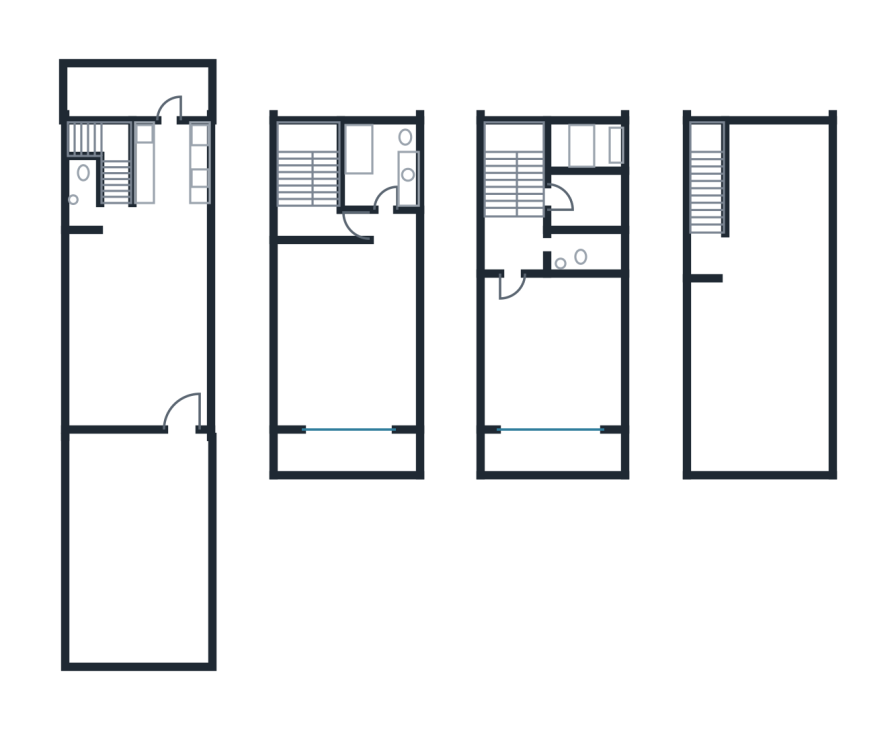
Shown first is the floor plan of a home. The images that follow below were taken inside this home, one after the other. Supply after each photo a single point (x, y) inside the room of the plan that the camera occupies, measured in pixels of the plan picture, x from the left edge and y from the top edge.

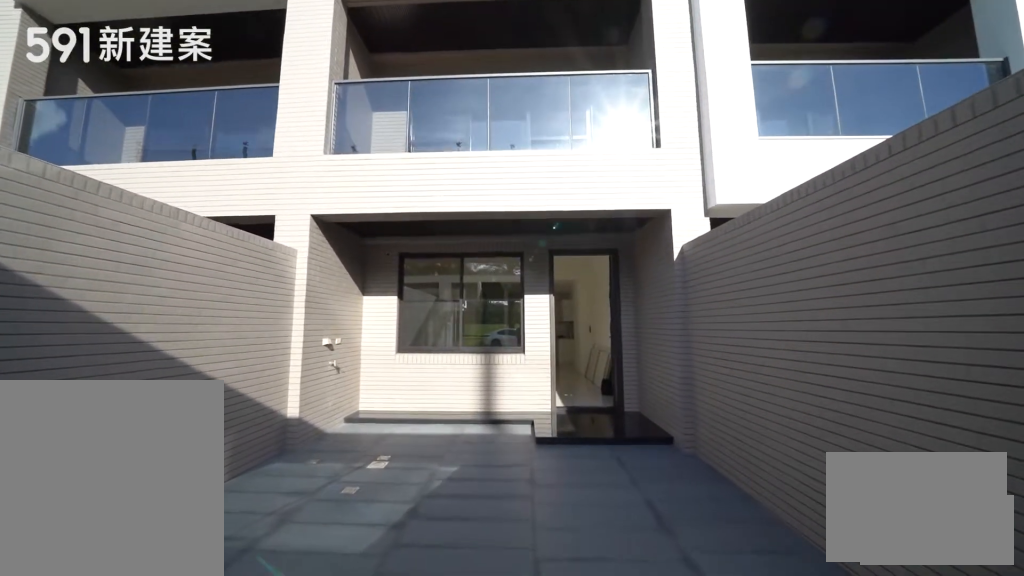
(133, 551)
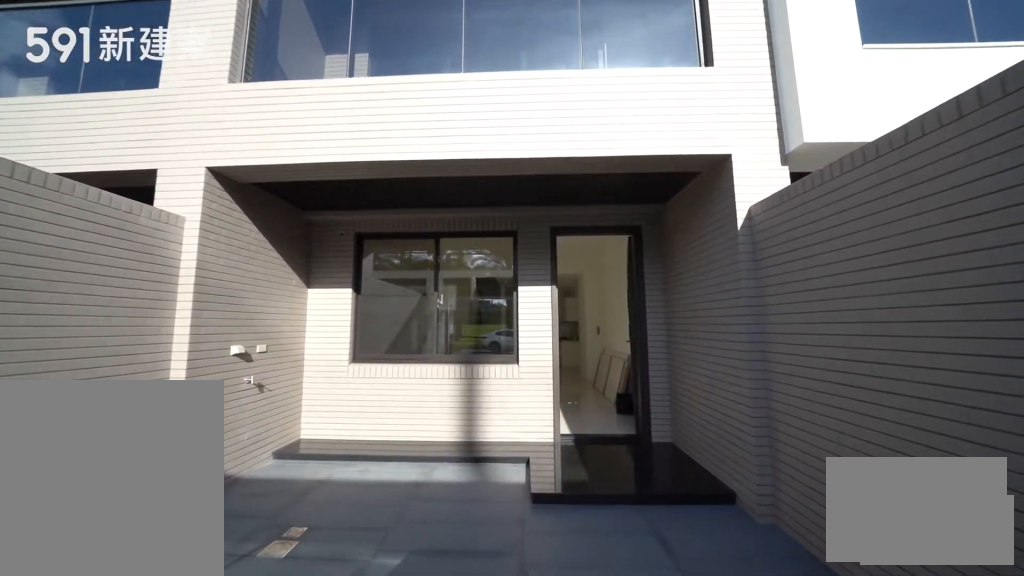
(133, 551)
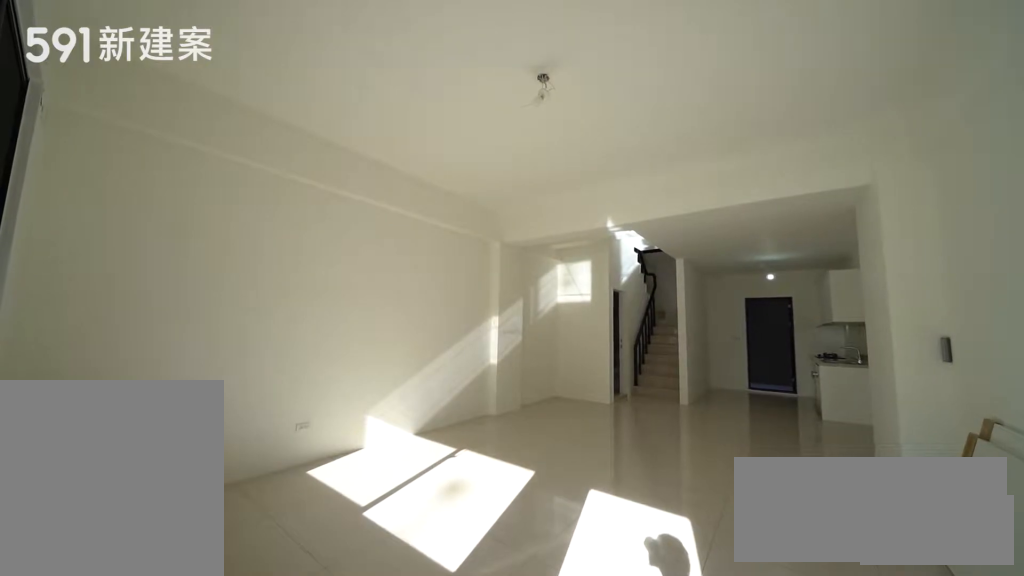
(137, 330)
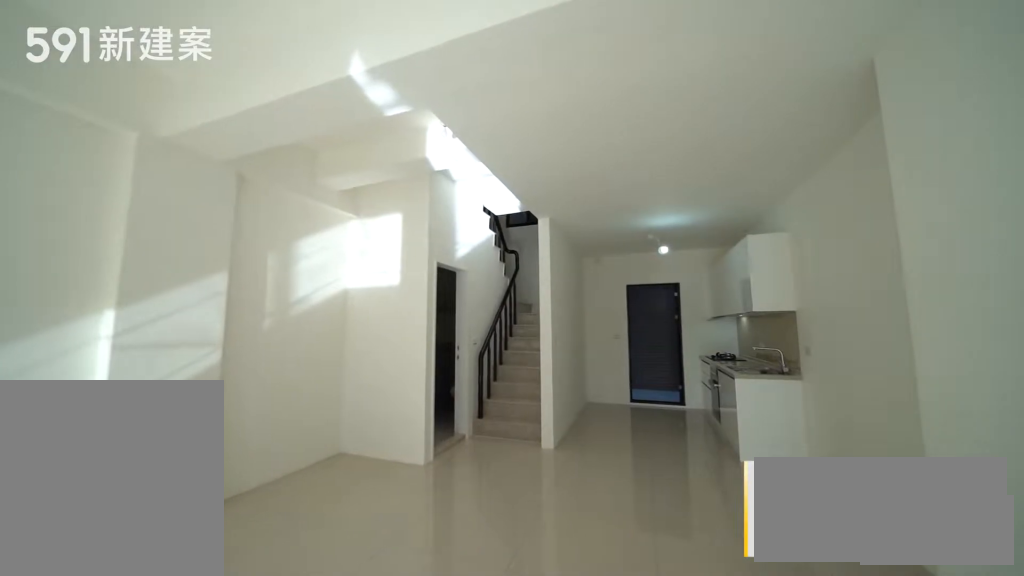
(137, 330)
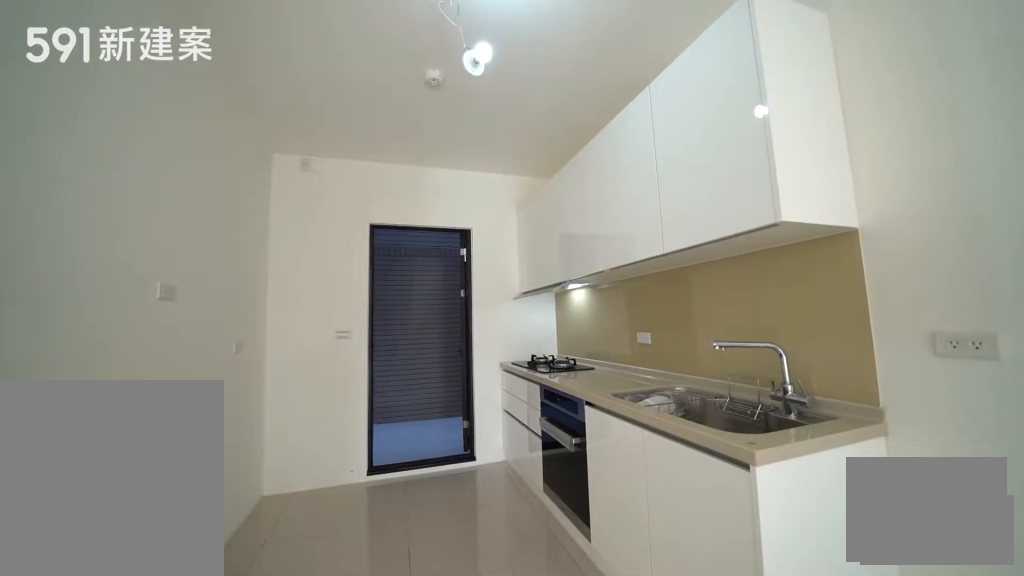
(169, 167)
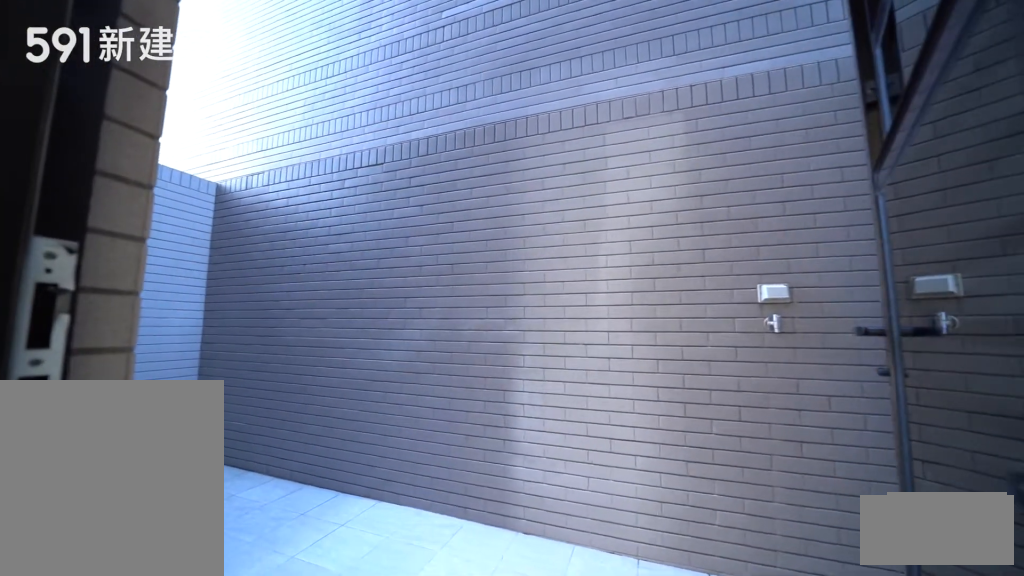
(134, 90)
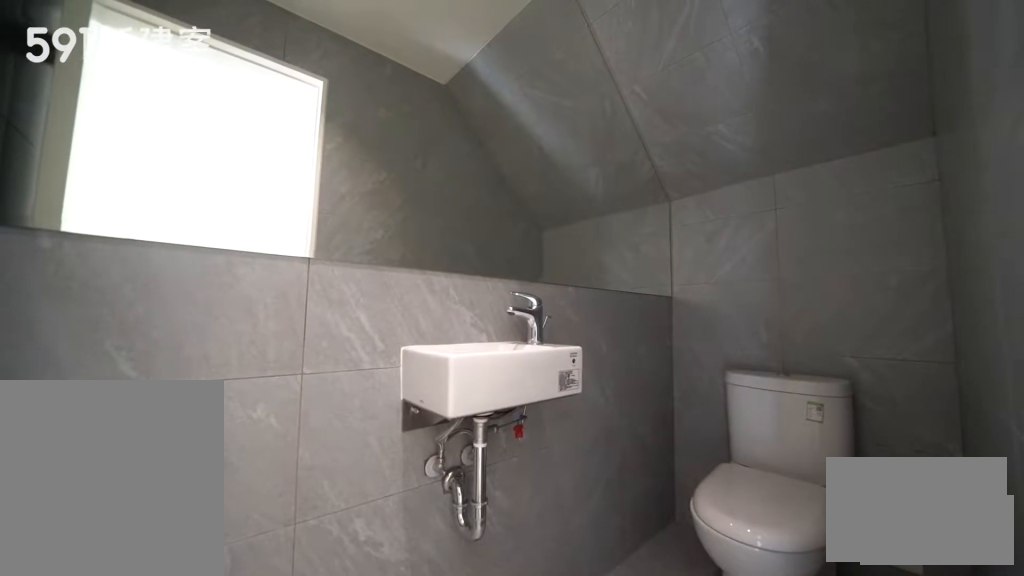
(82, 193)
